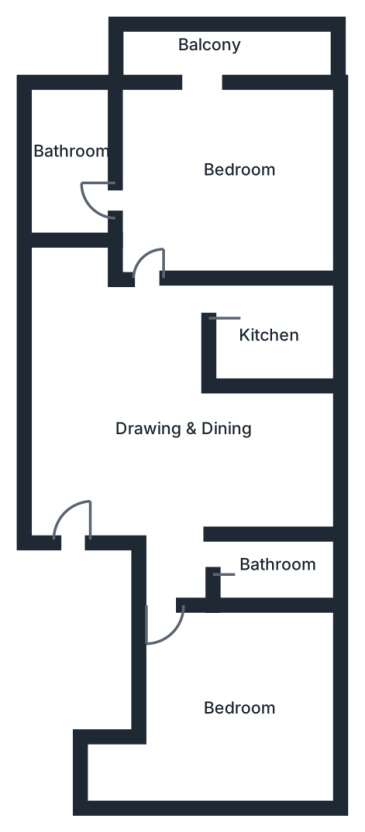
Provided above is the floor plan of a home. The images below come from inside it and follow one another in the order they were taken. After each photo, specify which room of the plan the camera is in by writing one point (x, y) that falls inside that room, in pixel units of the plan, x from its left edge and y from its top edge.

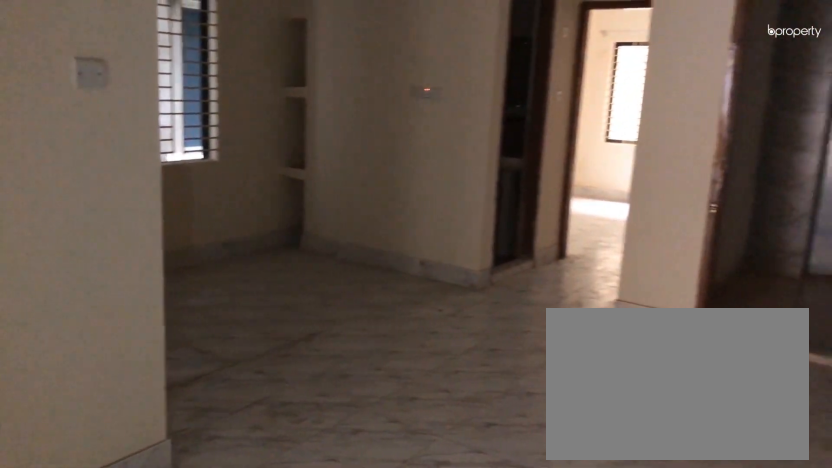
(163, 436)
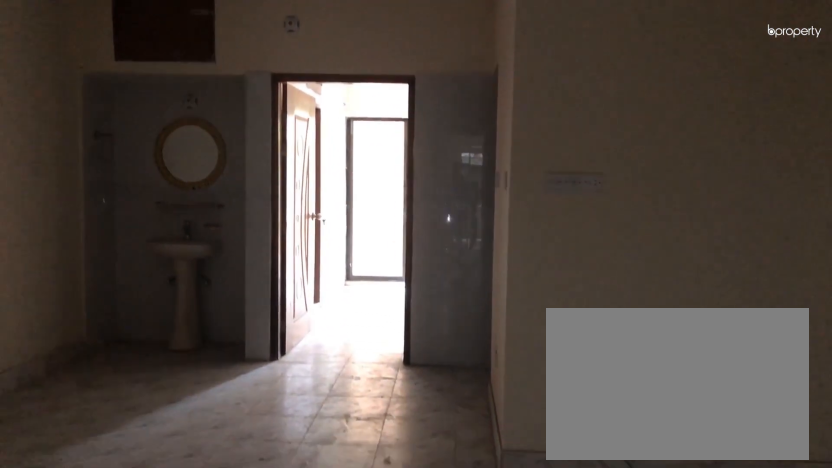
(163, 436)
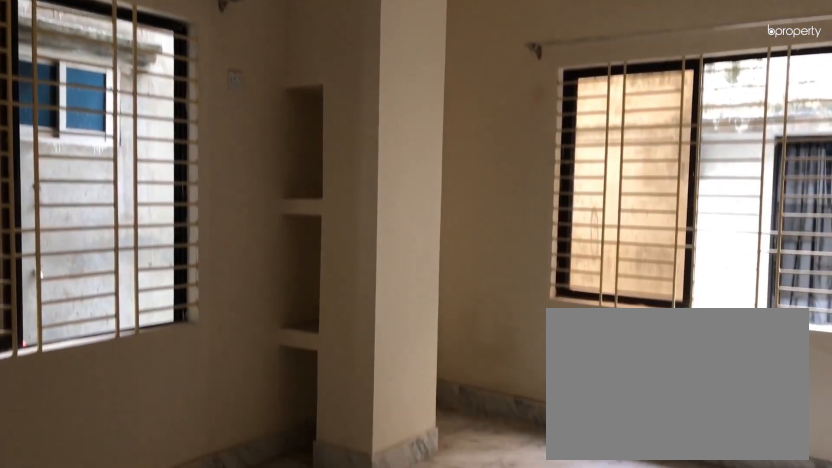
(236, 724)
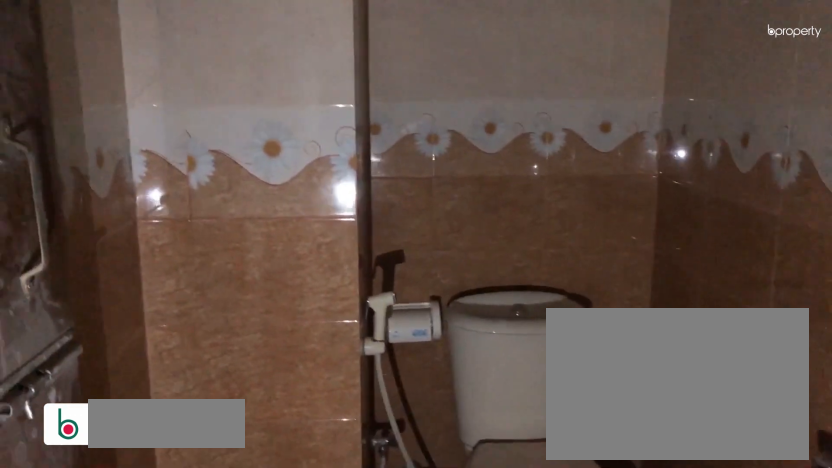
(284, 574)
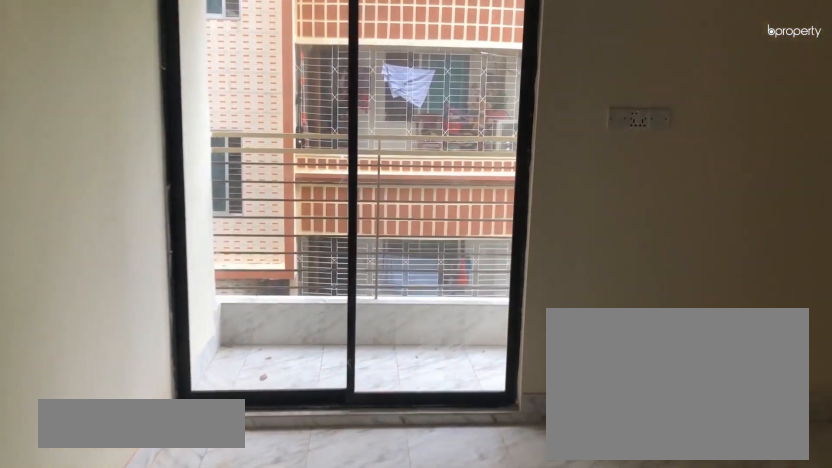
(232, 183)
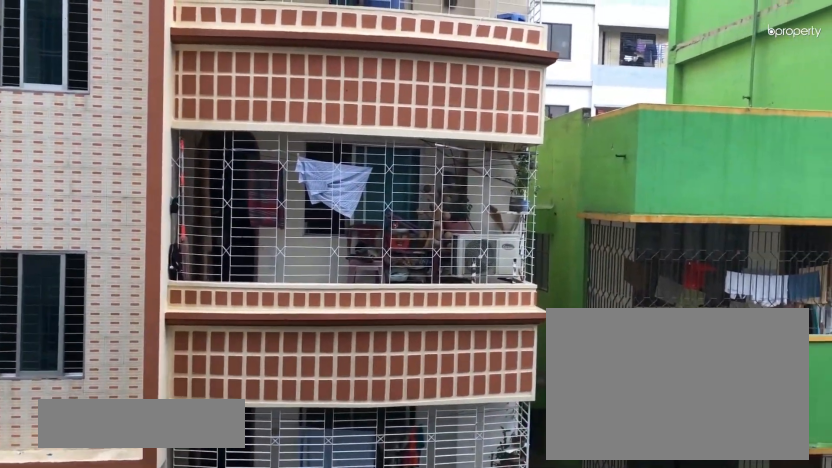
(204, 45)
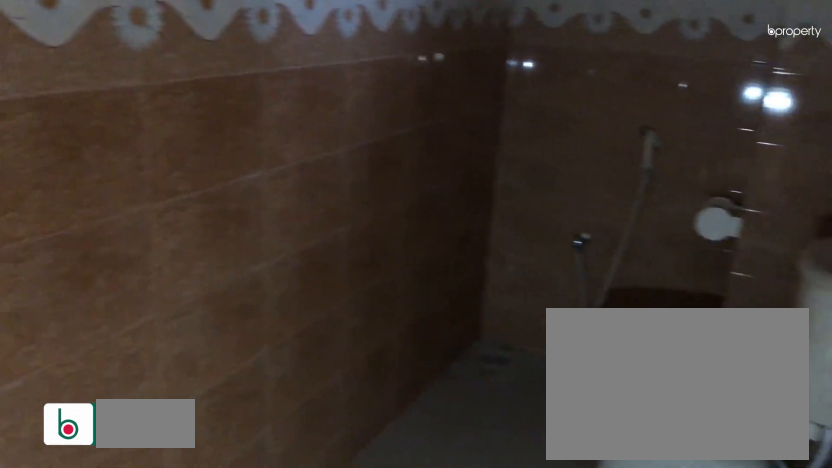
(71, 164)
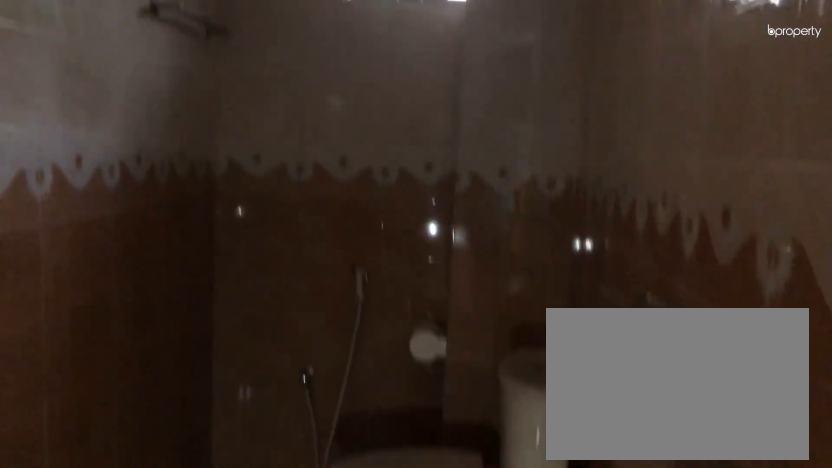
(71, 164)
